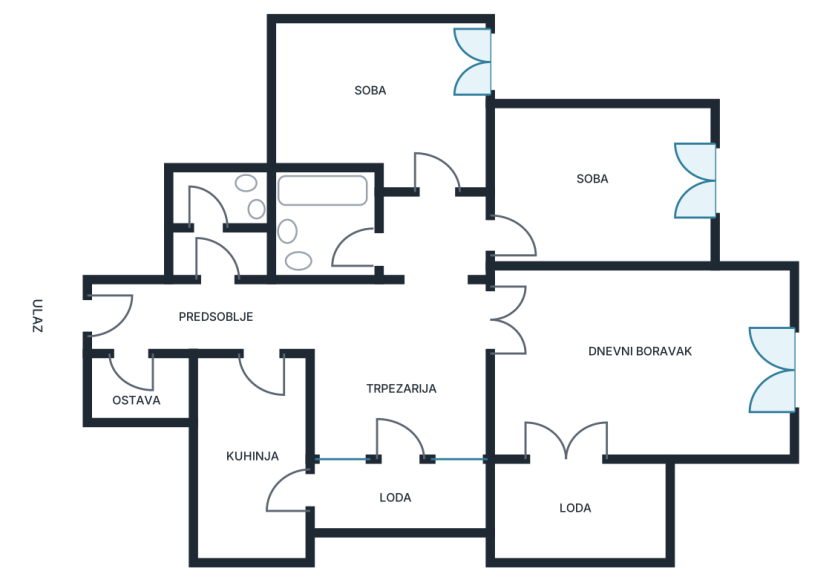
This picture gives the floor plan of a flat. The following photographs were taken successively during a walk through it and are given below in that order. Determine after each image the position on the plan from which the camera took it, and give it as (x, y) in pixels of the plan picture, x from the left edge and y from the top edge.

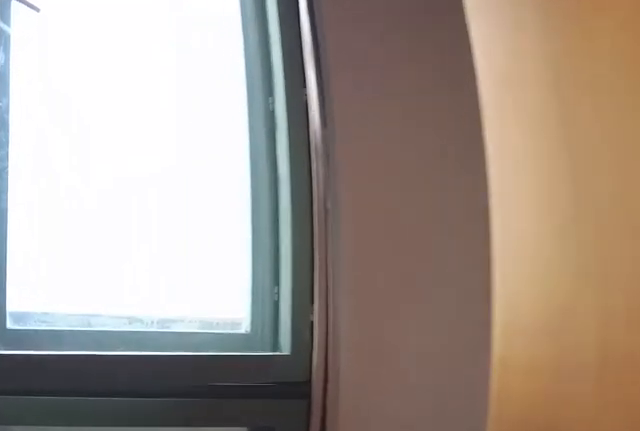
(682, 363)
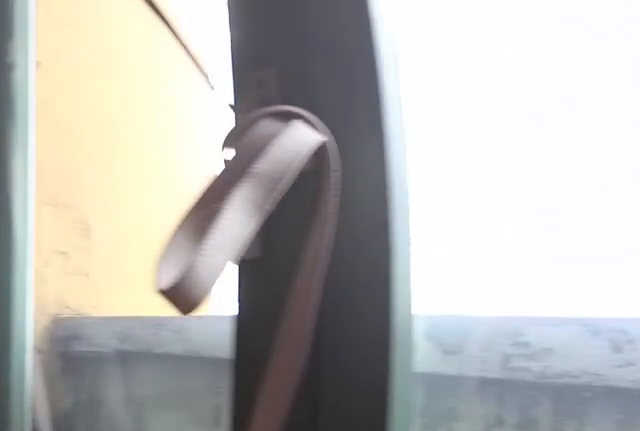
(734, 390)
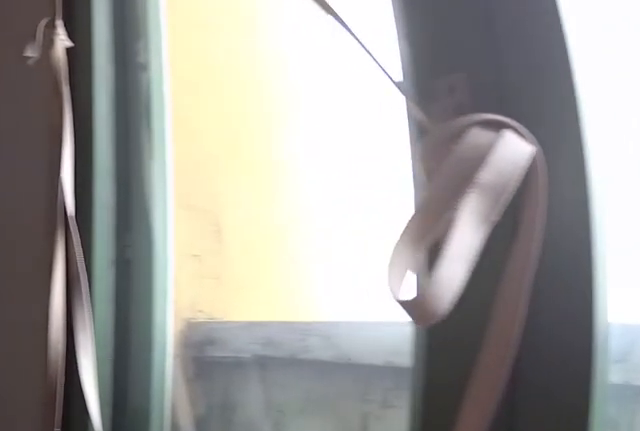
(737, 392)
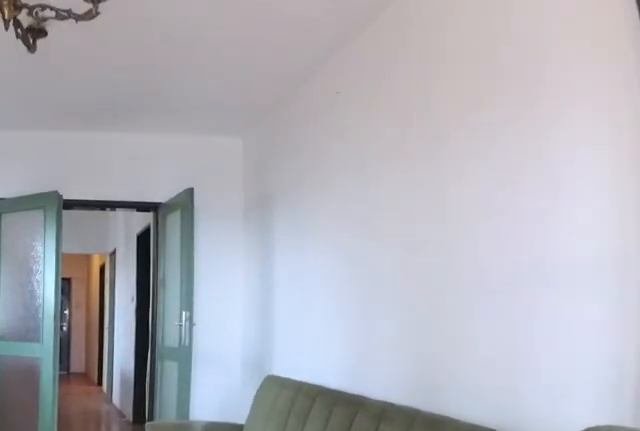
(730, 371)
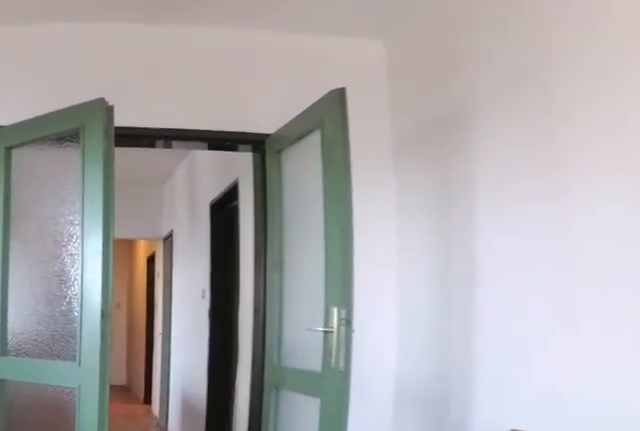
(634, 371)
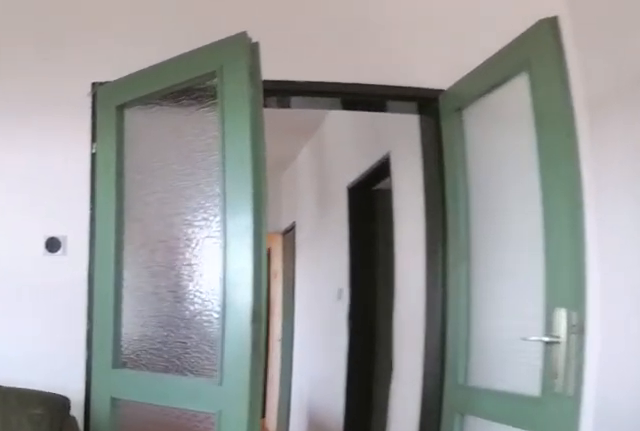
(607, 373)
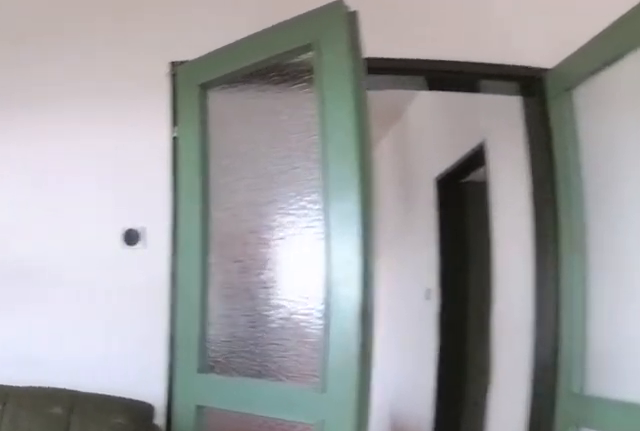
(602, 375)
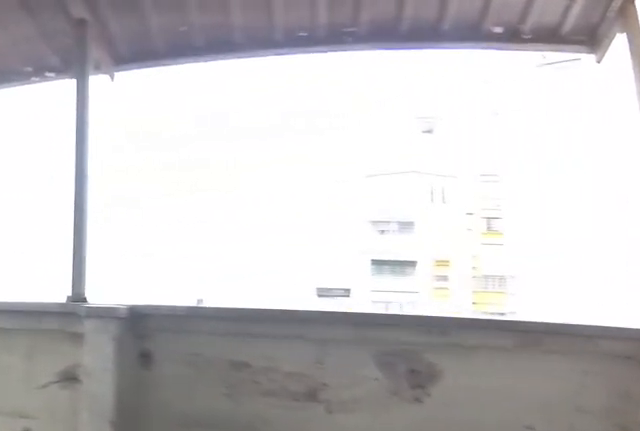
(568, 450)
